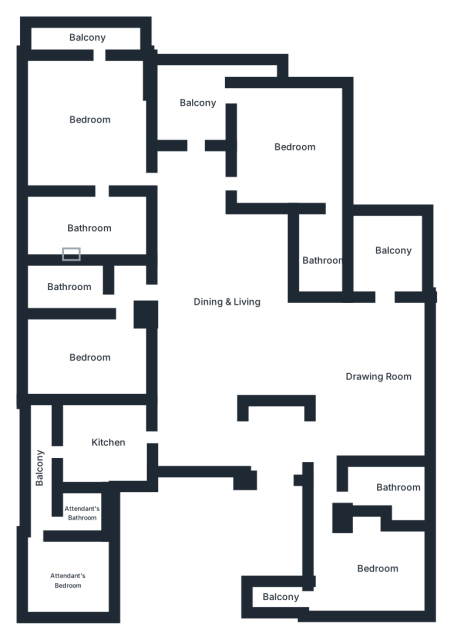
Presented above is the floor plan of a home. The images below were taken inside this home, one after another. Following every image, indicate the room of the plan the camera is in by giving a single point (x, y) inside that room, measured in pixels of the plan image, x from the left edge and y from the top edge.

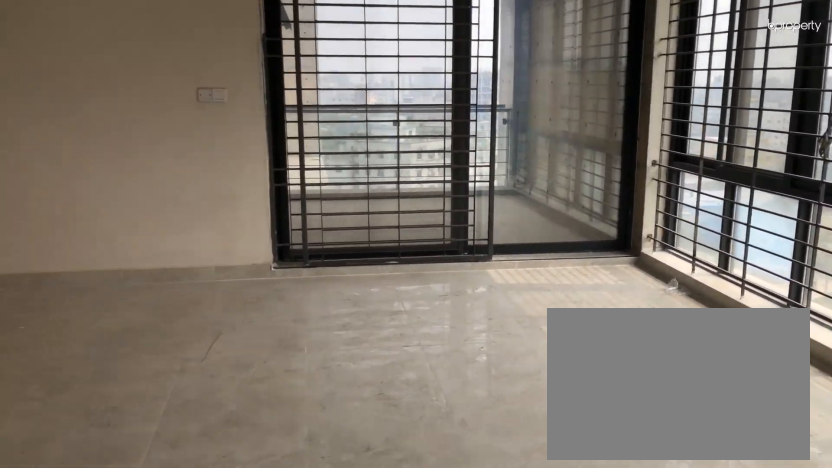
(371, 372)
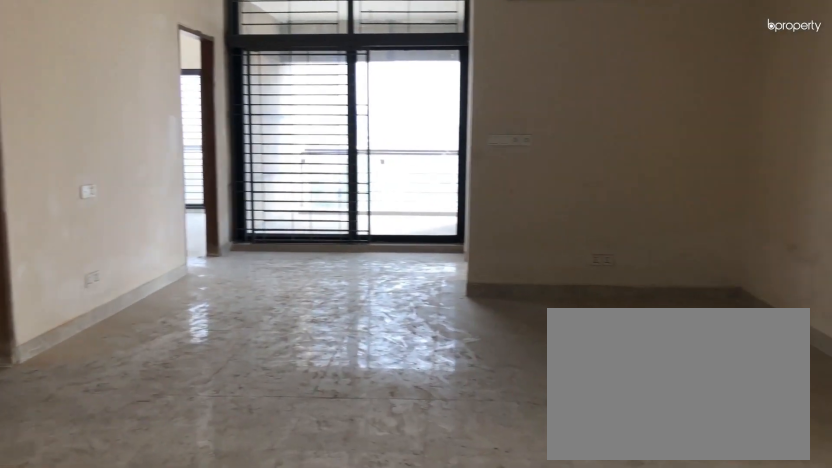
(219, 308)
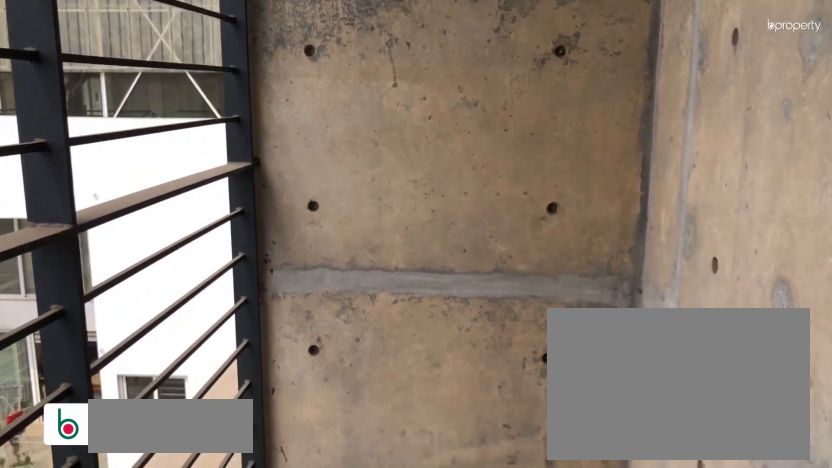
(270, 592)
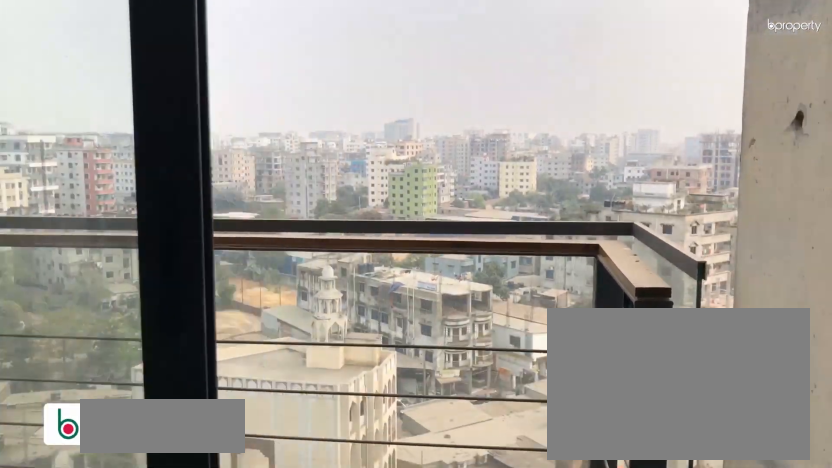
(79, 34)
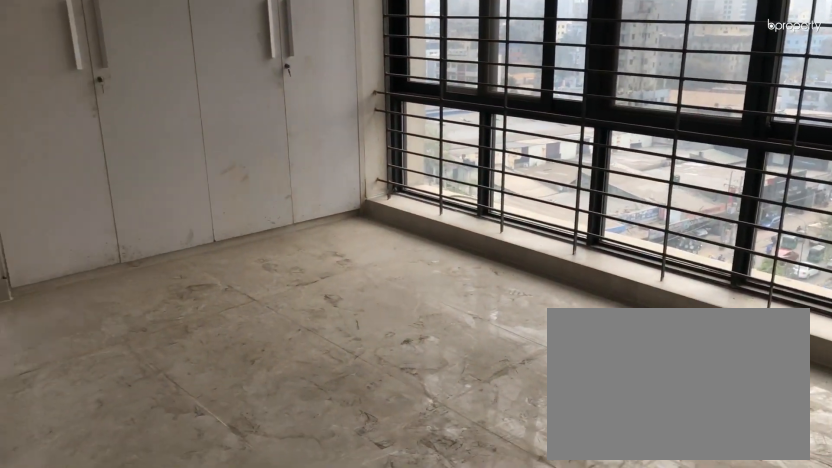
(288, 142)
